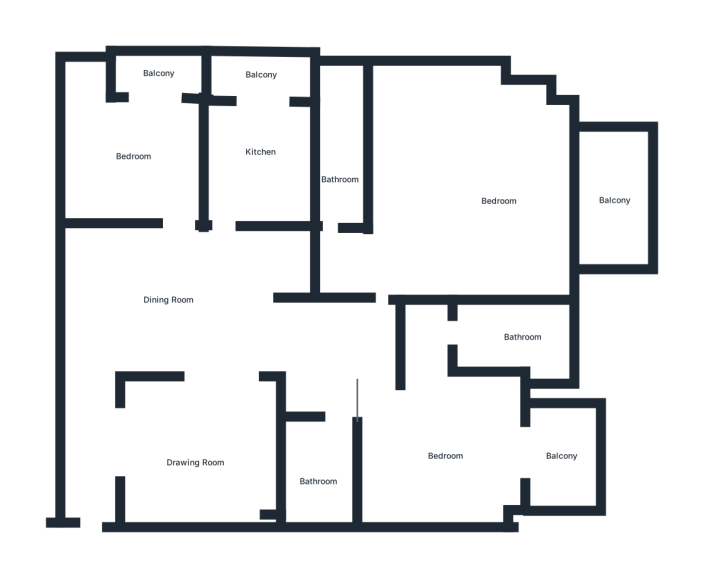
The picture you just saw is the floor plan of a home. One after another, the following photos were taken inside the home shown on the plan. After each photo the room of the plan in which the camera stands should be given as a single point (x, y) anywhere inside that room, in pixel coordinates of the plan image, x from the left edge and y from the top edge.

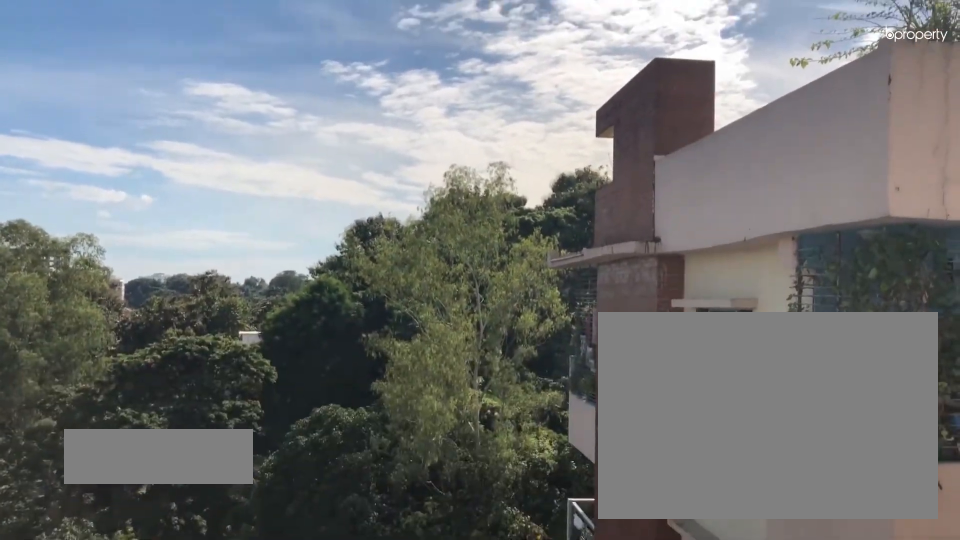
(567, 454)
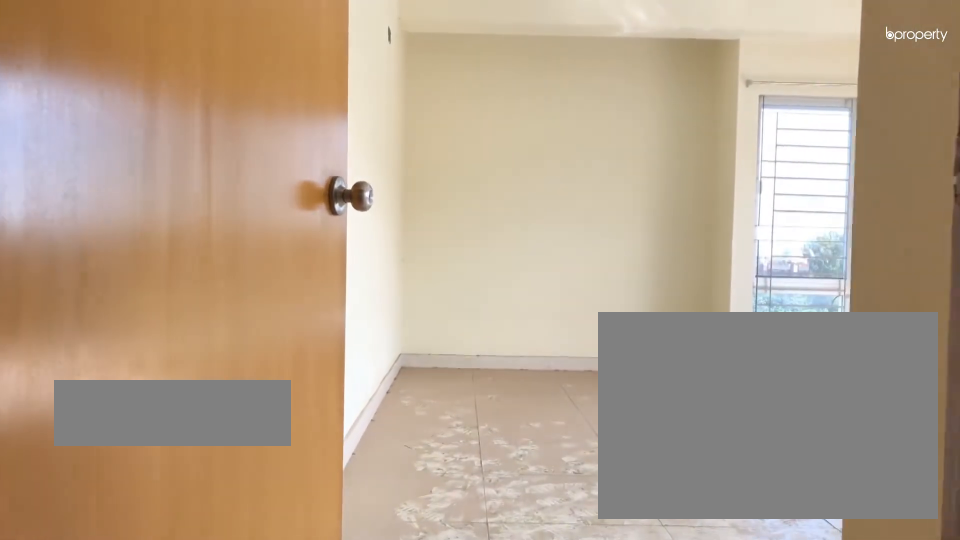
(387, 264)
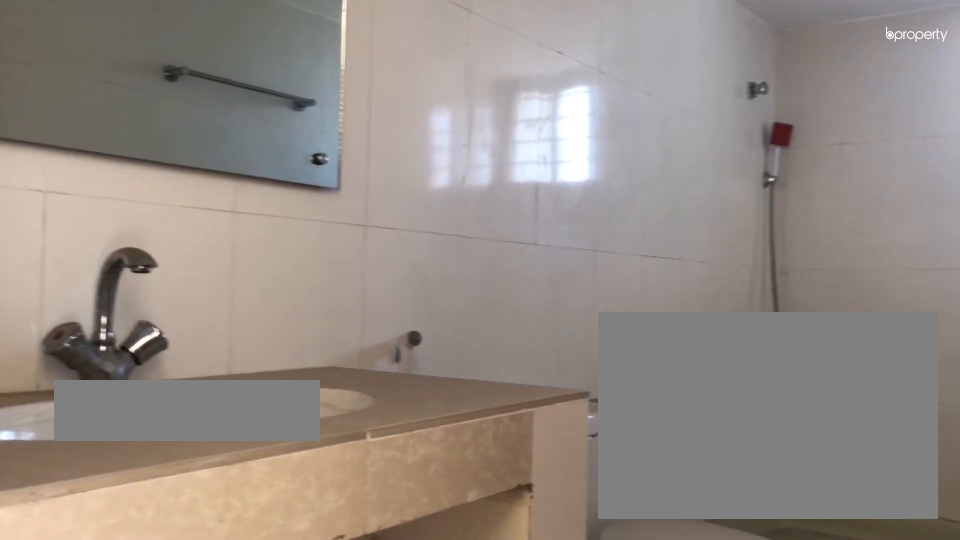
(341, 149)
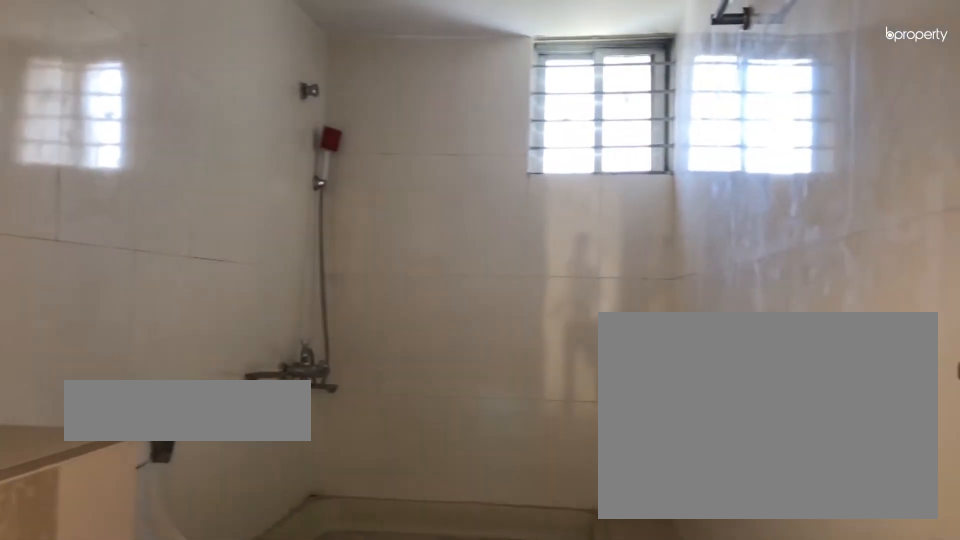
(341, 149)
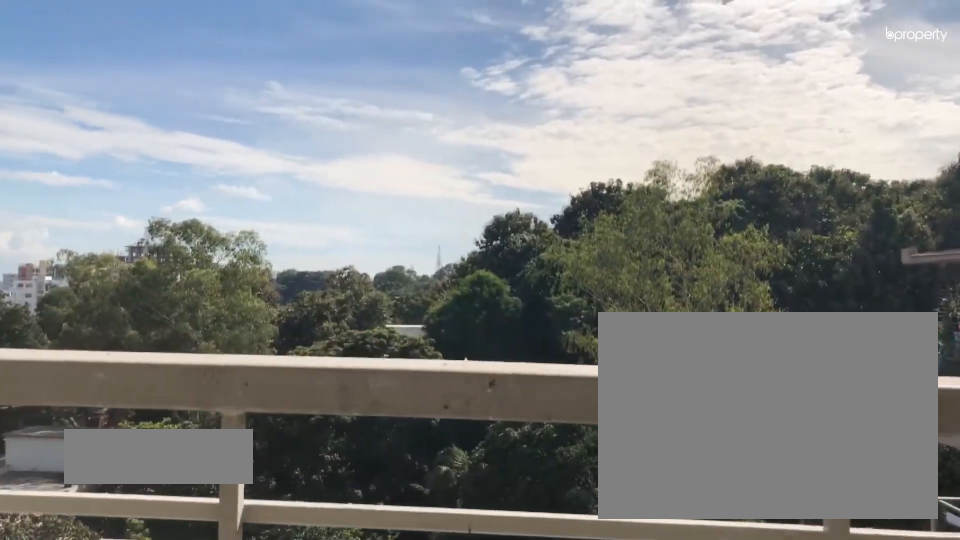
(616, 199)
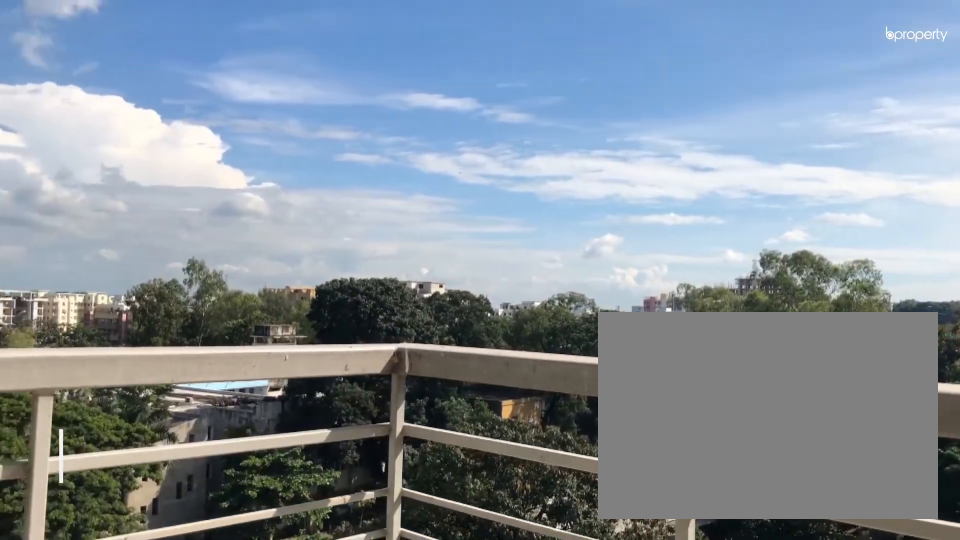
(616, 199)
